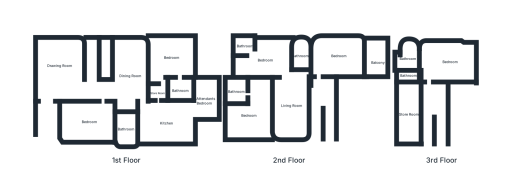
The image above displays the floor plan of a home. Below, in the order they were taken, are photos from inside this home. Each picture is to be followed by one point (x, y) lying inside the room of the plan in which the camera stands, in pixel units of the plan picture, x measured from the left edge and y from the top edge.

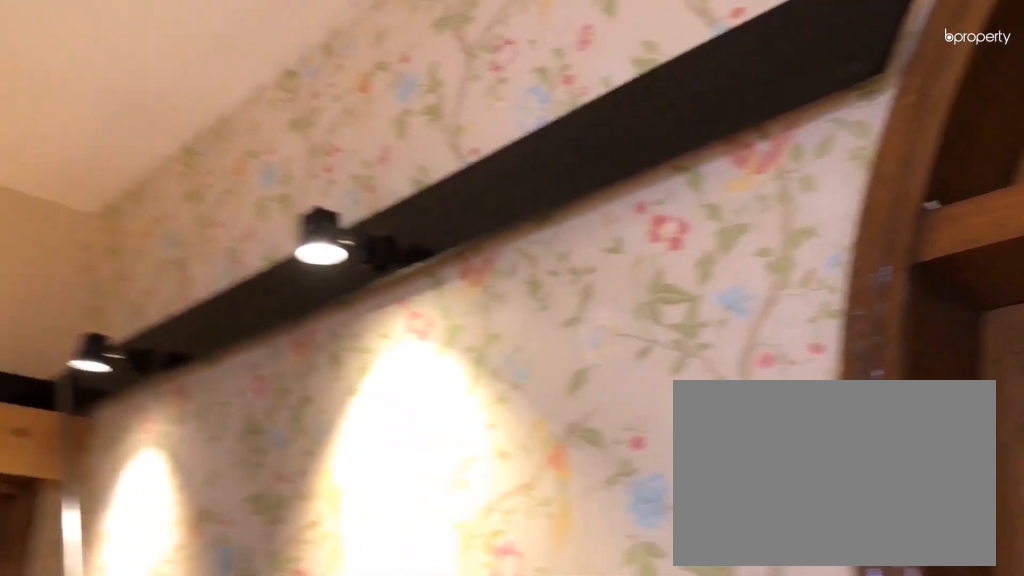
(338, 56)
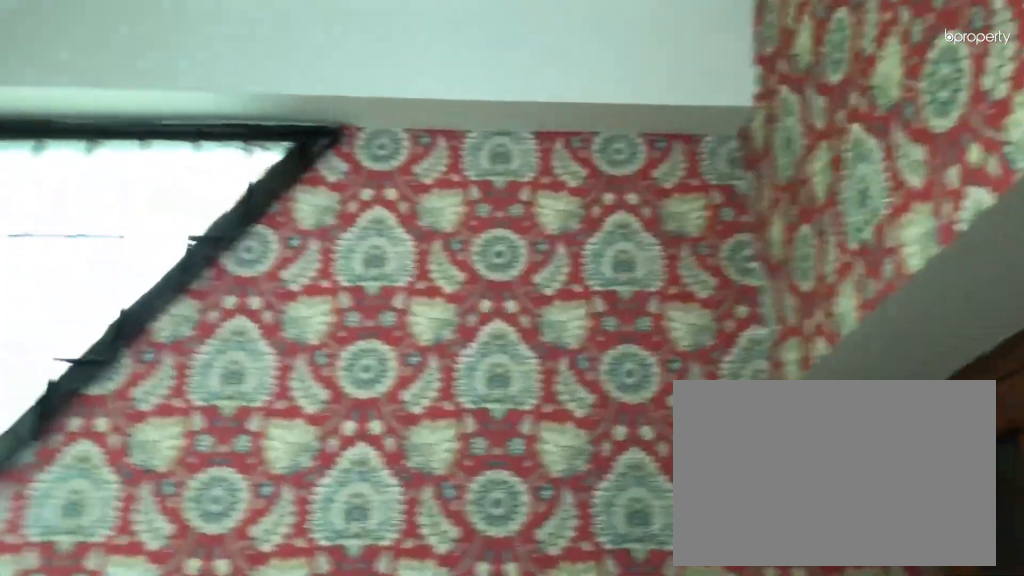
(377, 63)
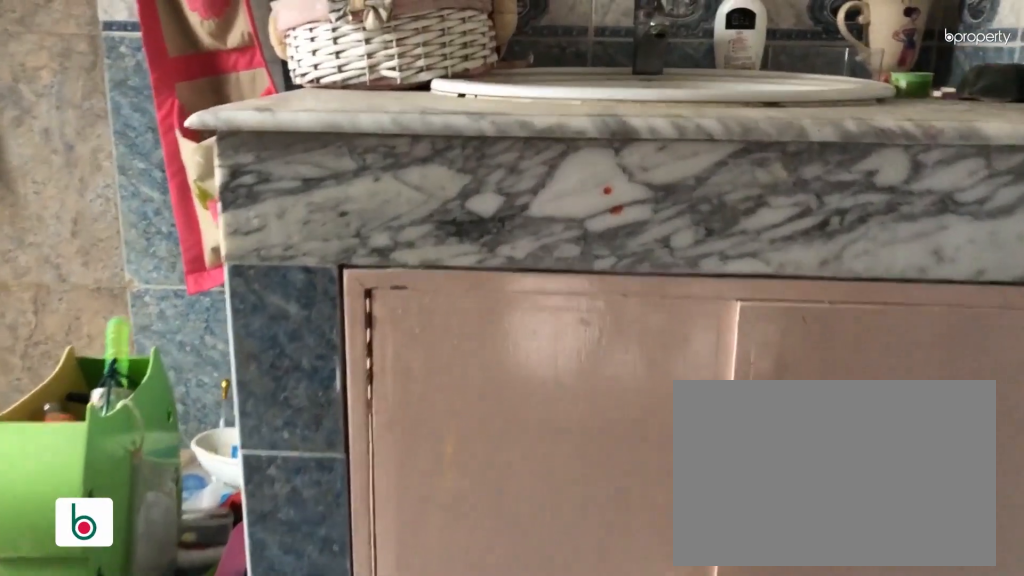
(244, 46)
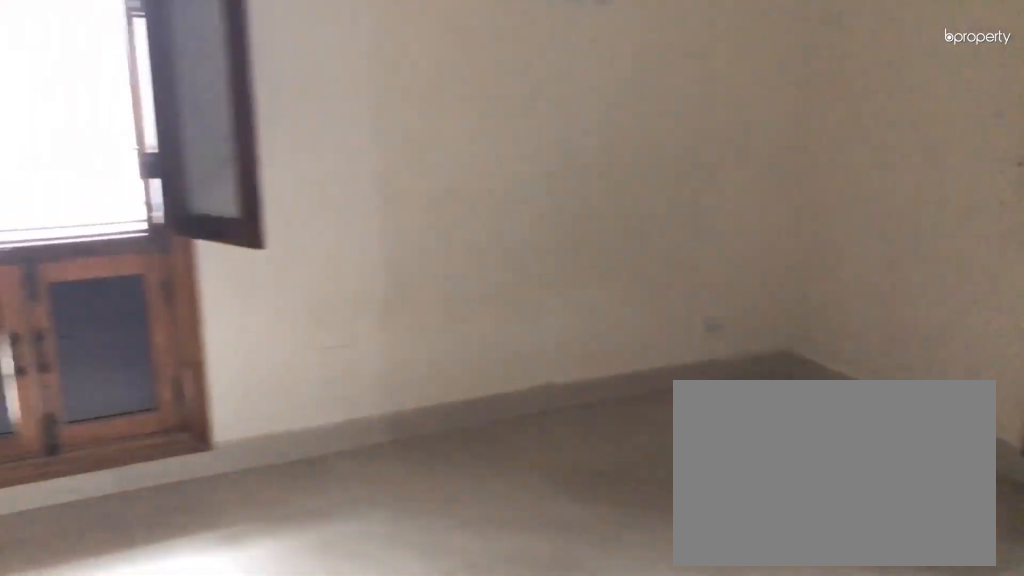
(248, 116)
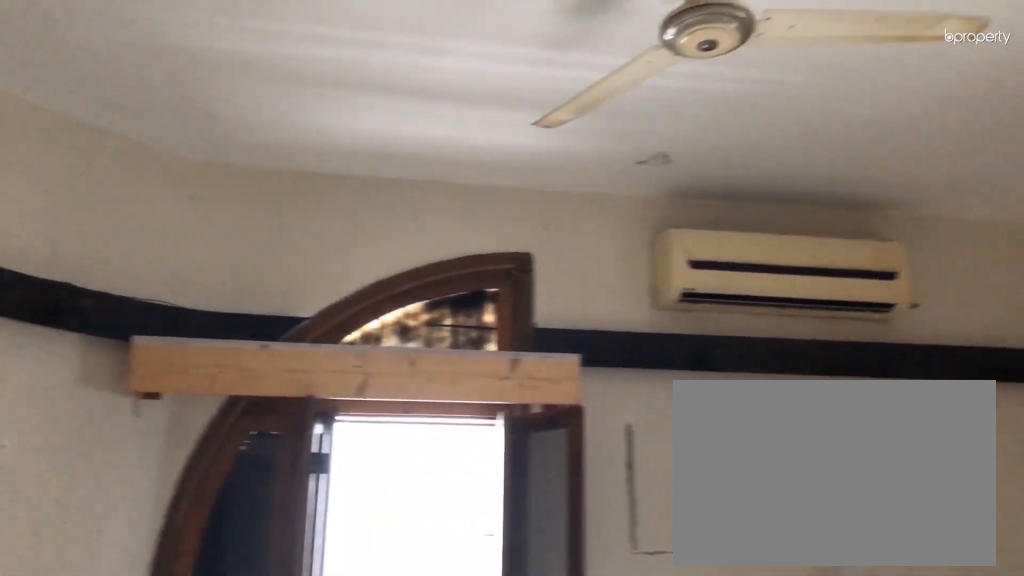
(248, 116)
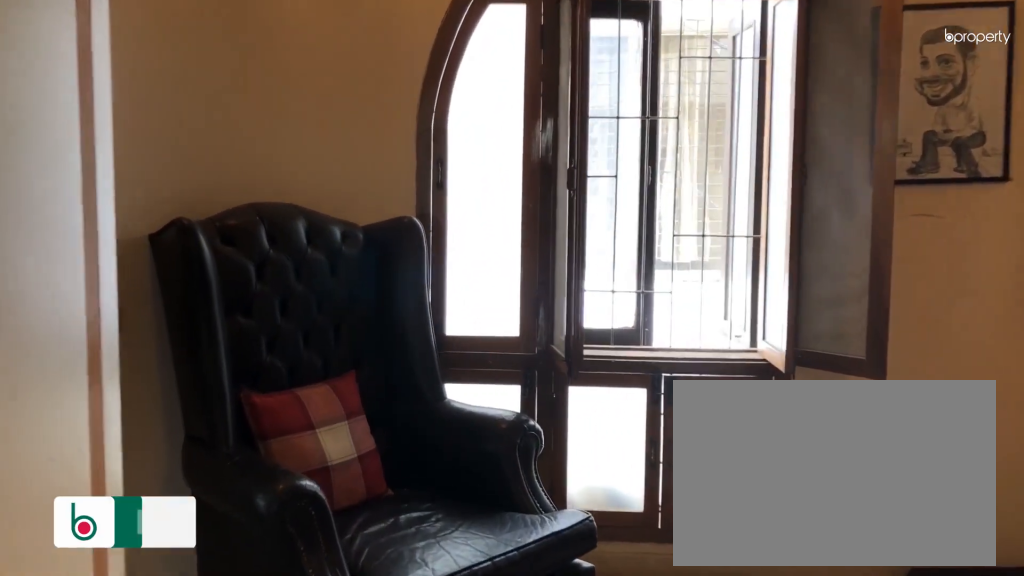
(448, 62)
